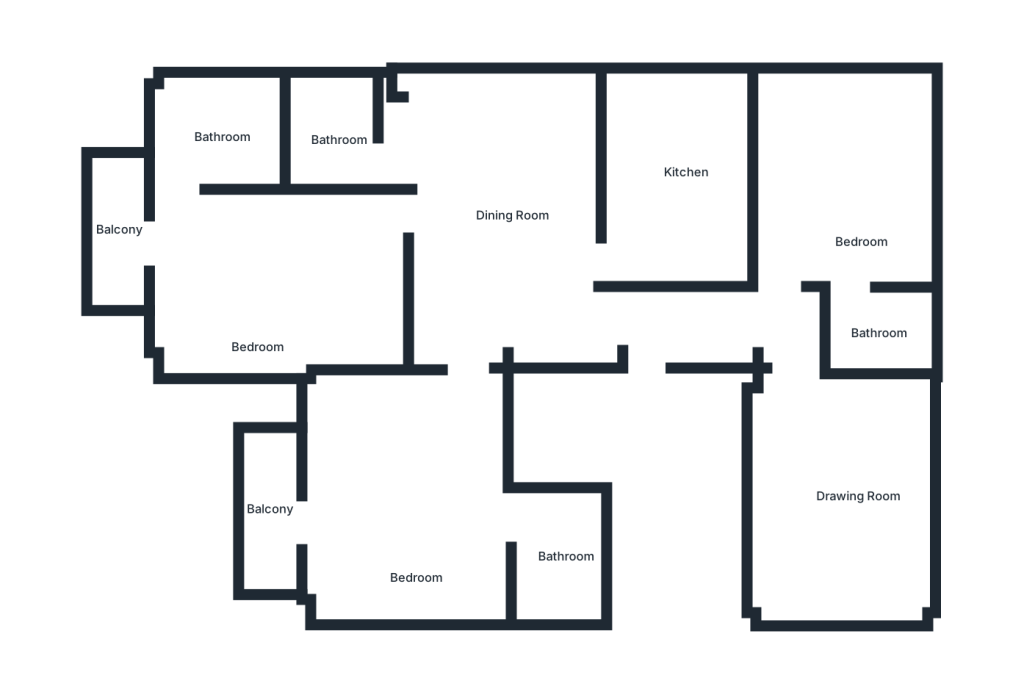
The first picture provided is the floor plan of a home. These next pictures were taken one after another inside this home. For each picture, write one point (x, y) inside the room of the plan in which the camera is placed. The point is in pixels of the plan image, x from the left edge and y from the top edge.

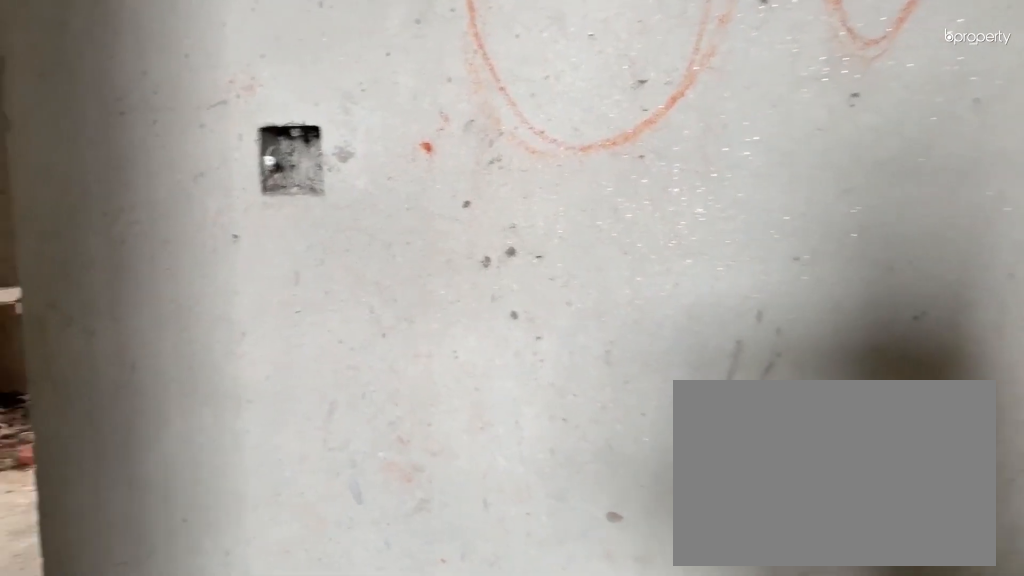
(607, 326)
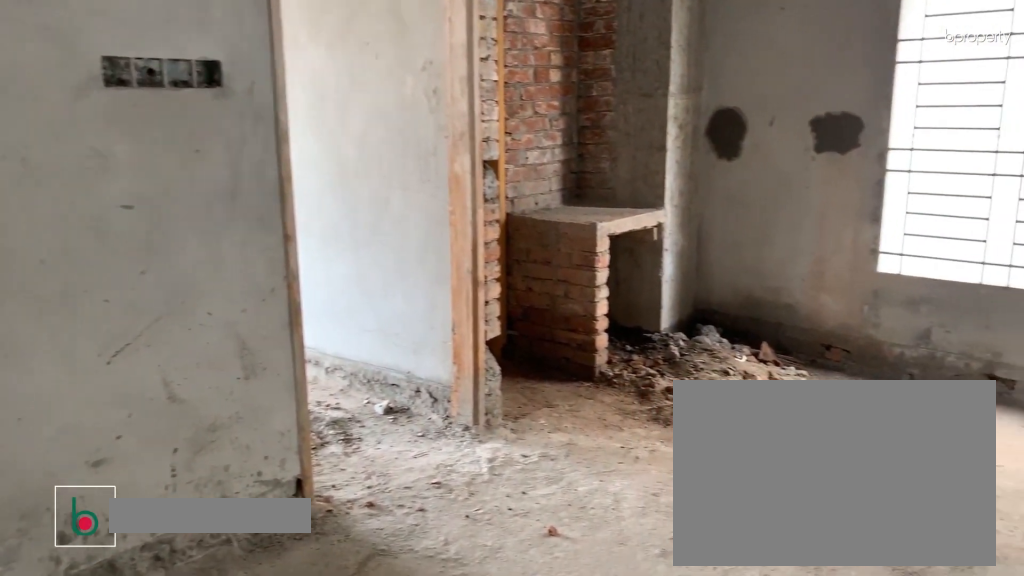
(496, 198)
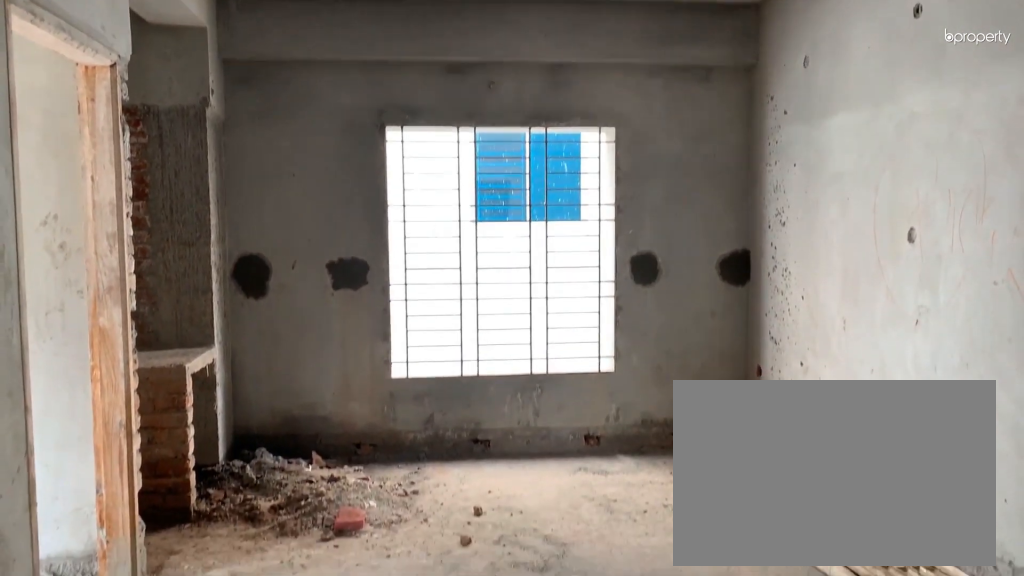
(496, 198)
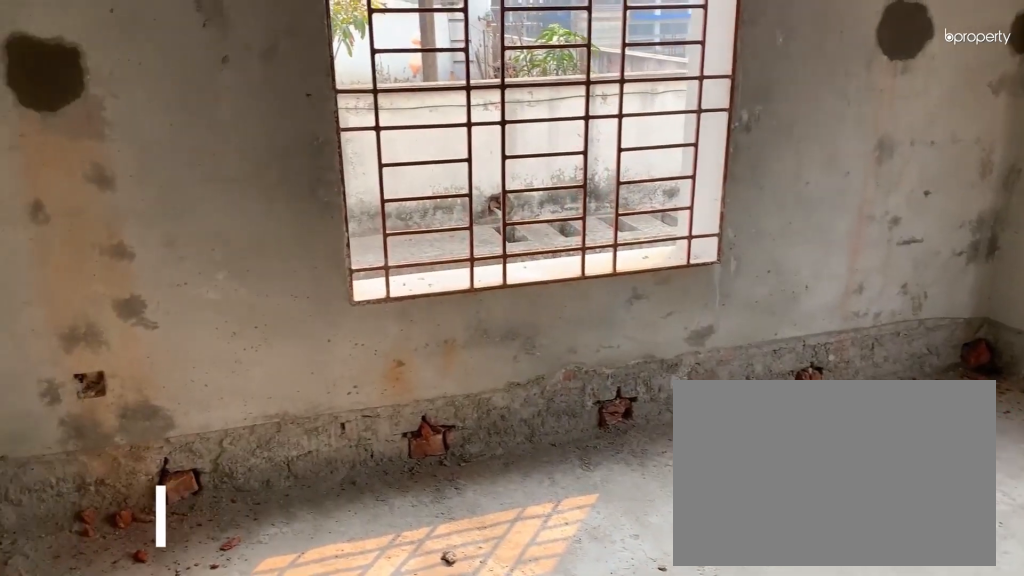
(857, 478)
